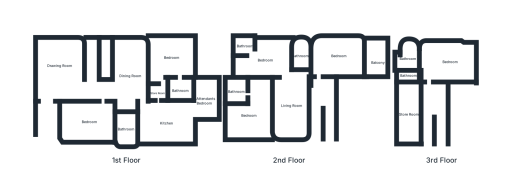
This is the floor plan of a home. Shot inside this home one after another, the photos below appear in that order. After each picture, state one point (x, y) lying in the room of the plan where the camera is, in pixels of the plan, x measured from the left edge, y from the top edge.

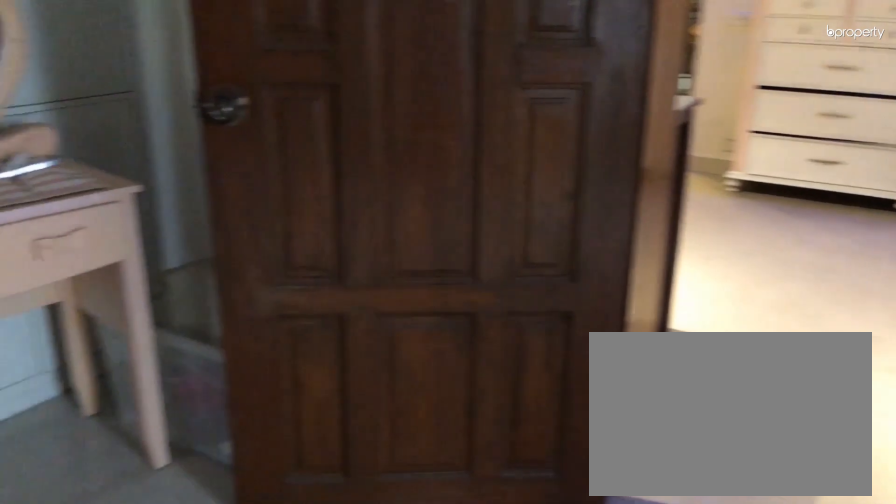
(248, 116)
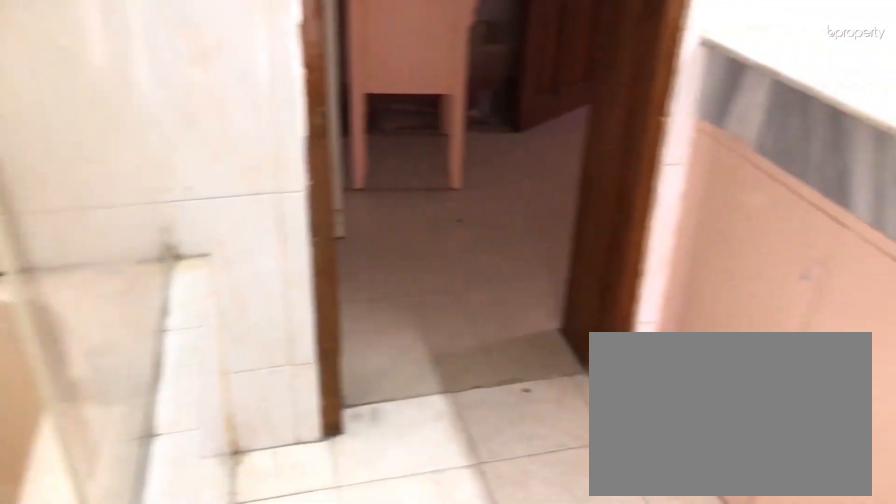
(234, 92)
